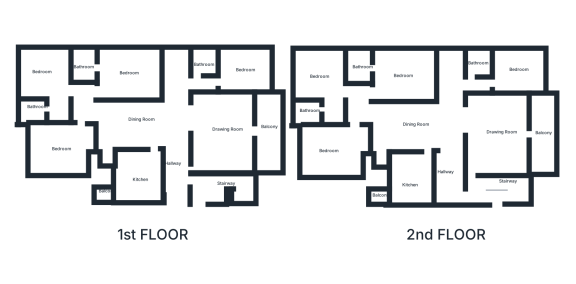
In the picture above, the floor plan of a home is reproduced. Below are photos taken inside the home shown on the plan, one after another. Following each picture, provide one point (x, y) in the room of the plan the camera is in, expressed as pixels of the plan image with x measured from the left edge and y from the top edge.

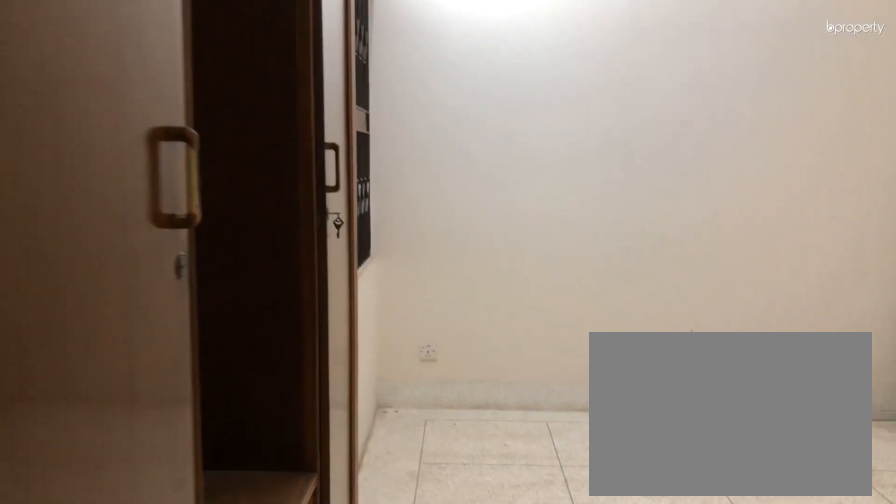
(61, 148)
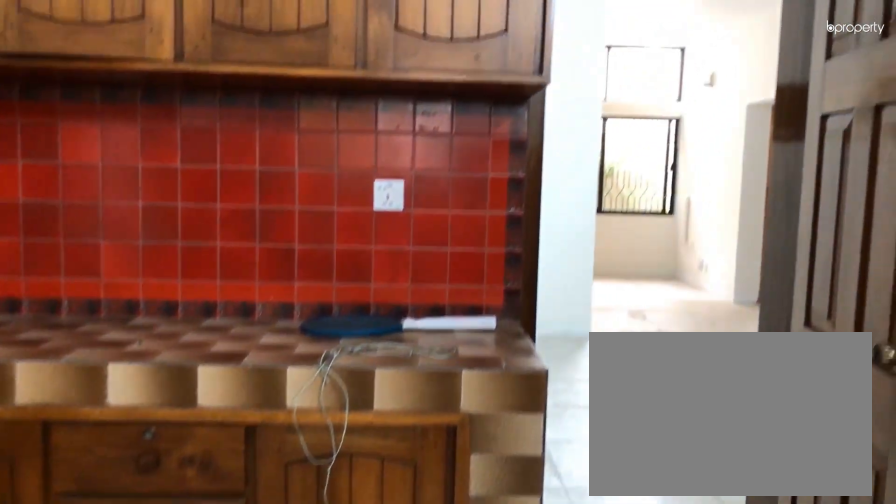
(138, 175)
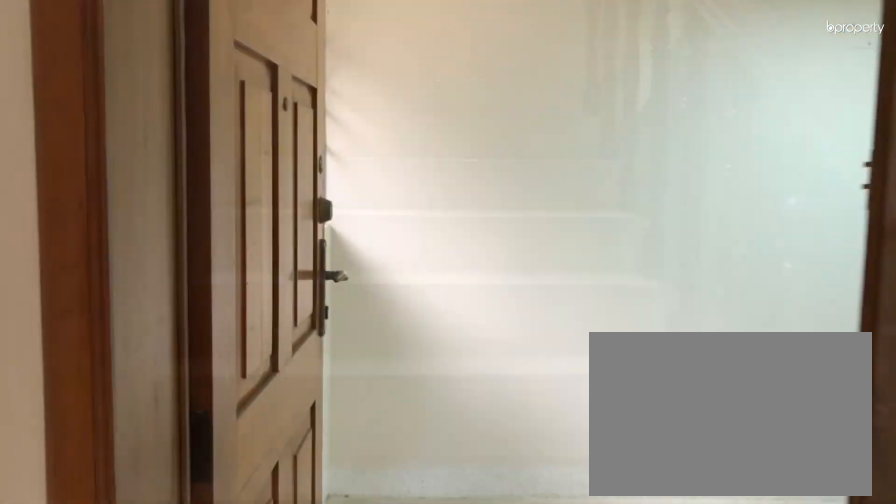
(487, 195)
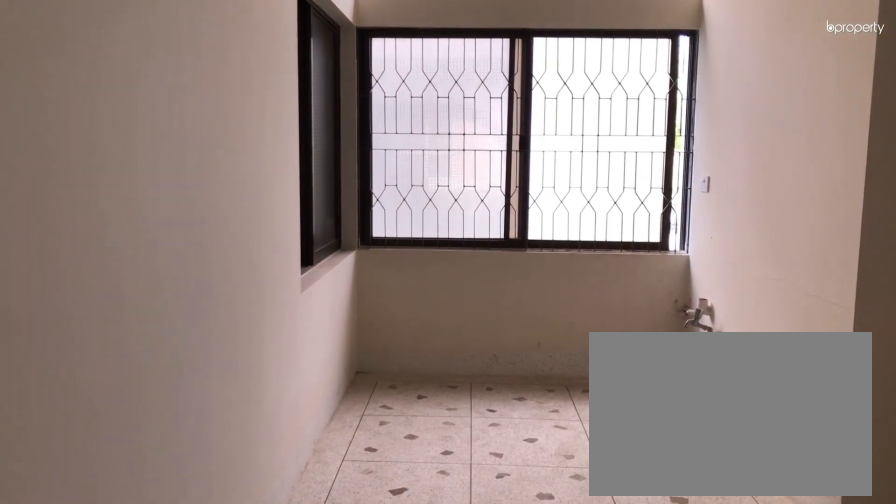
(437, 124)
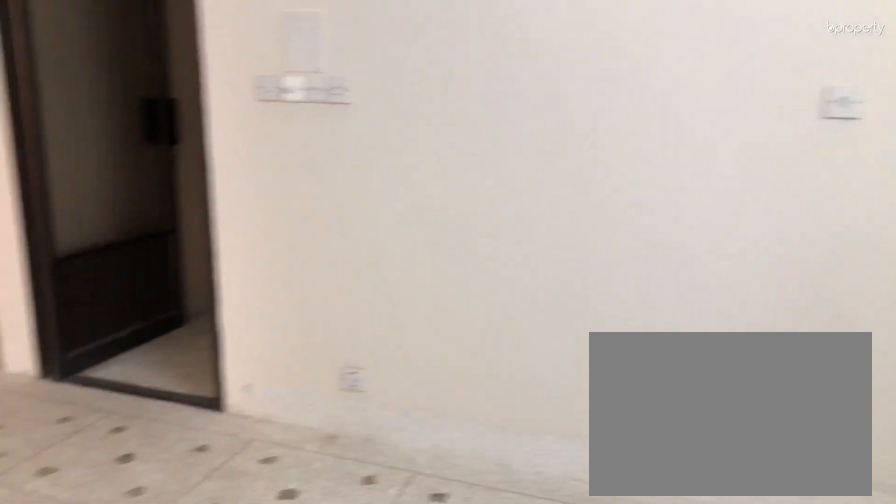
(403, 123)
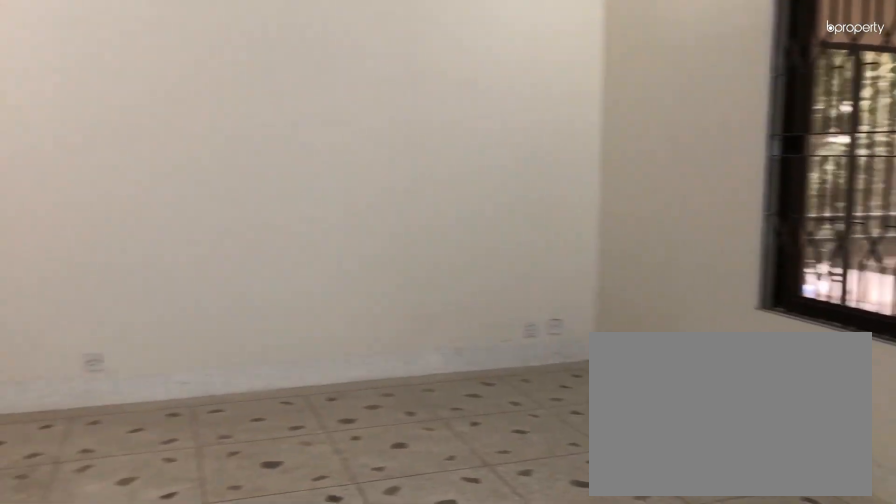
(502, 136)
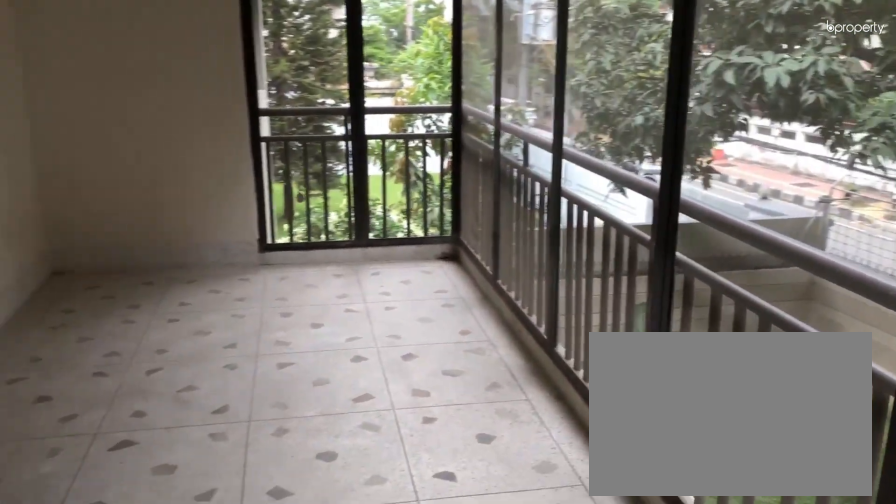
(540, 133)
